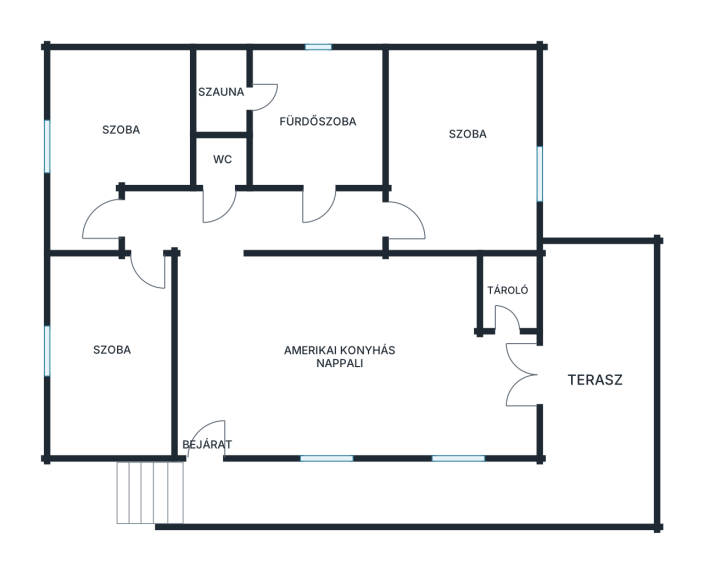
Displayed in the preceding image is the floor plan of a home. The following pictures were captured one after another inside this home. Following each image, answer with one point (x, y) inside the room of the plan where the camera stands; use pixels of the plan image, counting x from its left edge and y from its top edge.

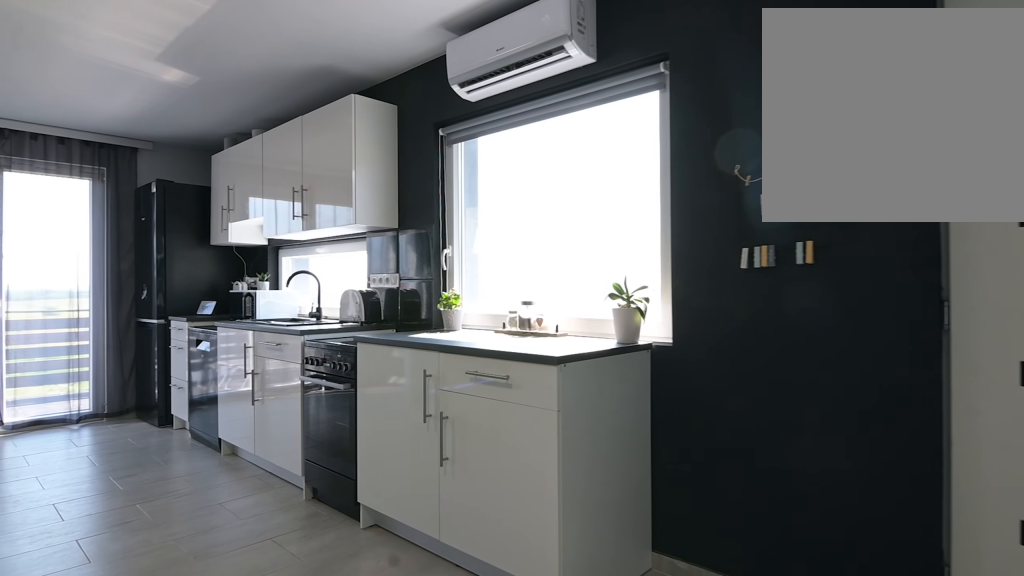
(263, 349)
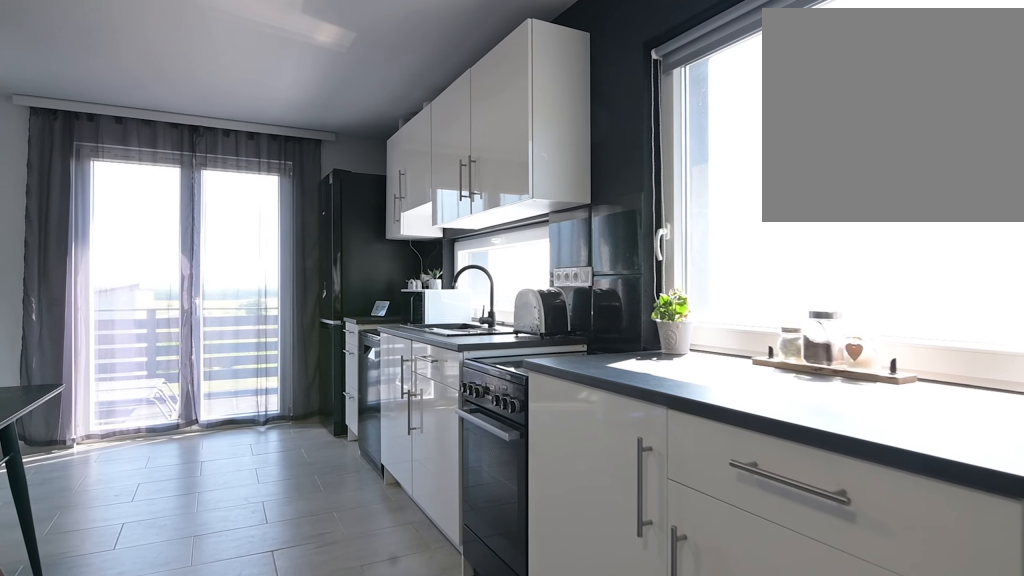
(263, 349)
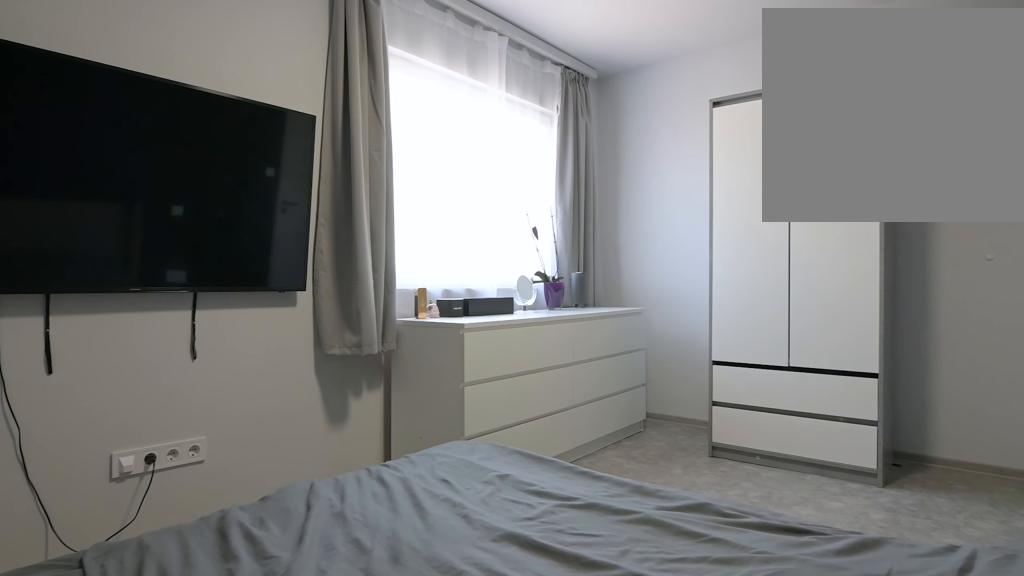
(457, 163)
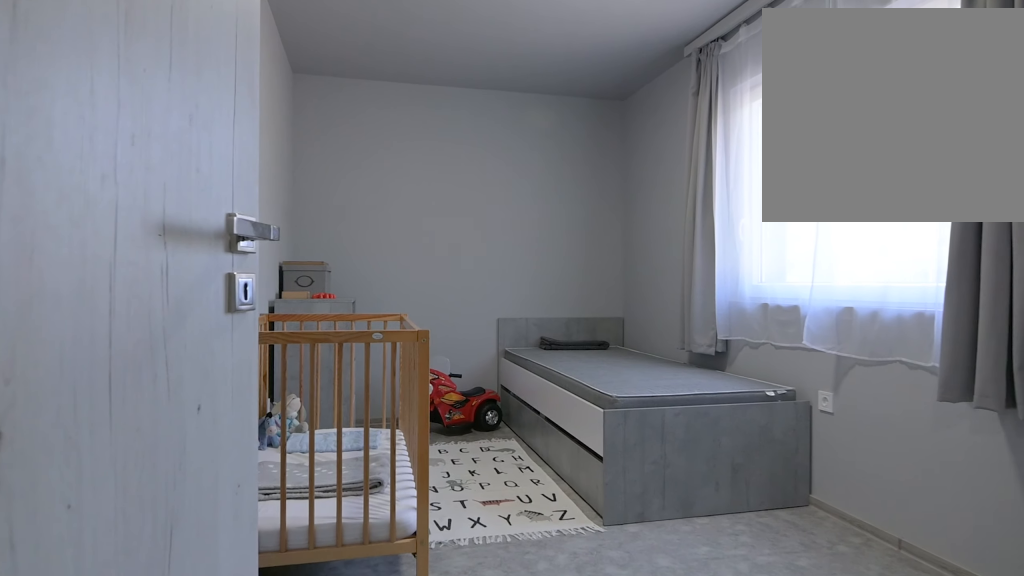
(116, 354)
